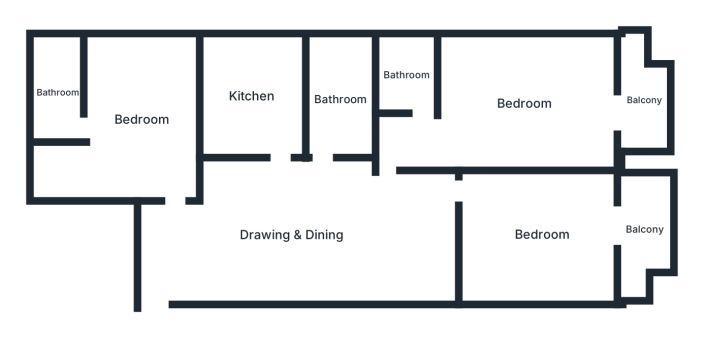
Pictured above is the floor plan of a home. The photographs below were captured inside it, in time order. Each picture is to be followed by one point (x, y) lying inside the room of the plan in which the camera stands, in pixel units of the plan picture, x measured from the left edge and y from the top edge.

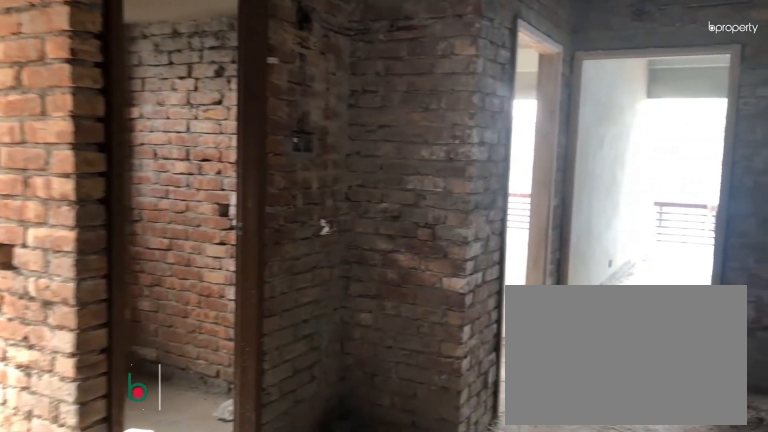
(290, 235)
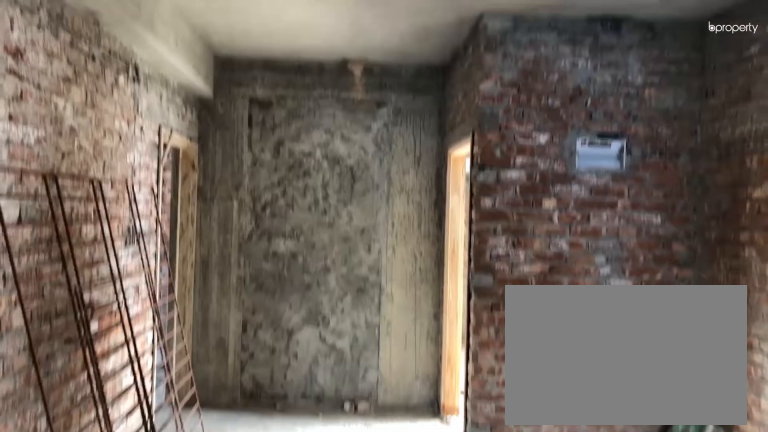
(290, 235)
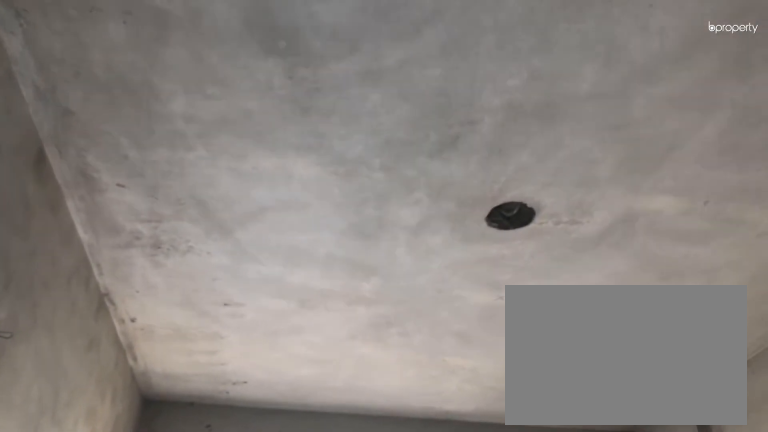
(541, 235)
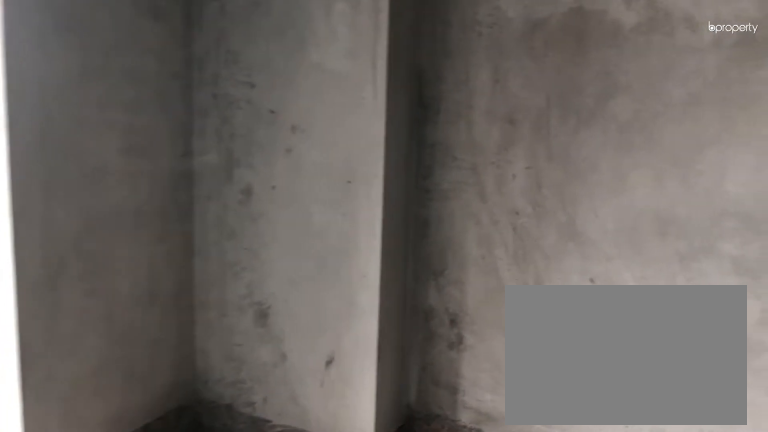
(541, 235)
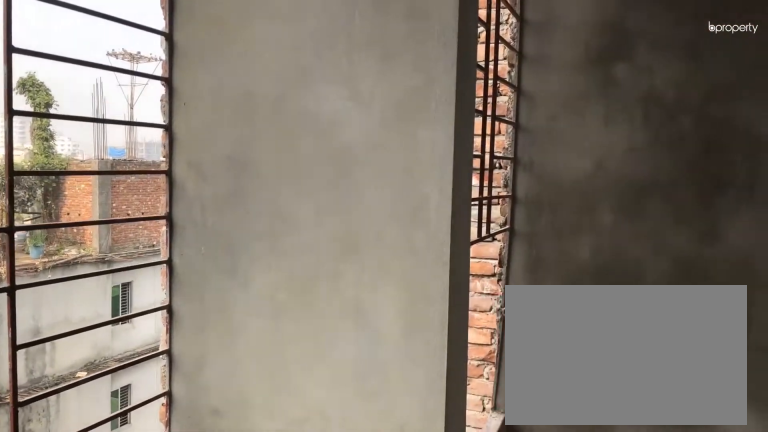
(643, 227)
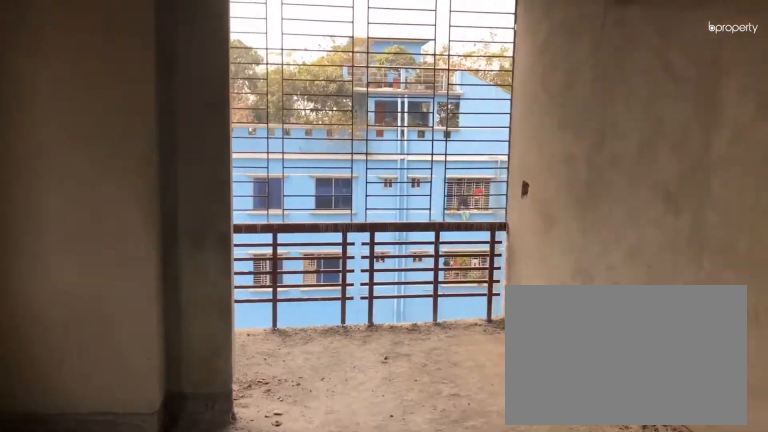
(523, 102)
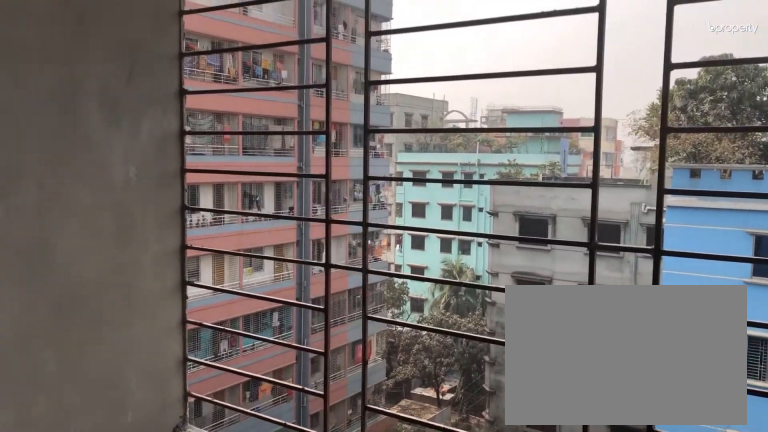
(643, 101)
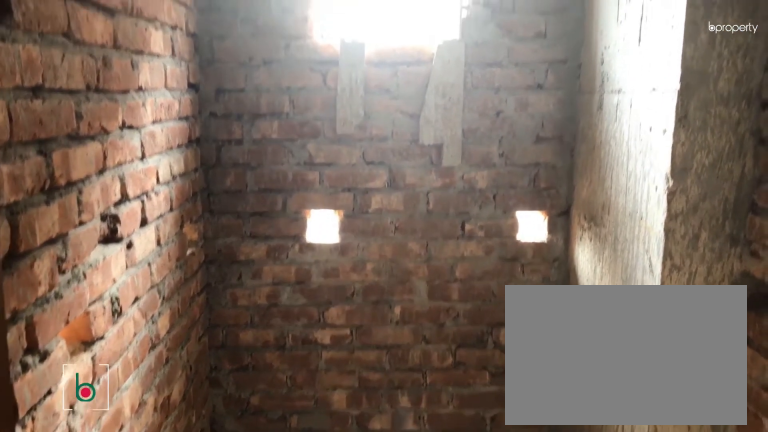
(340, 98)
